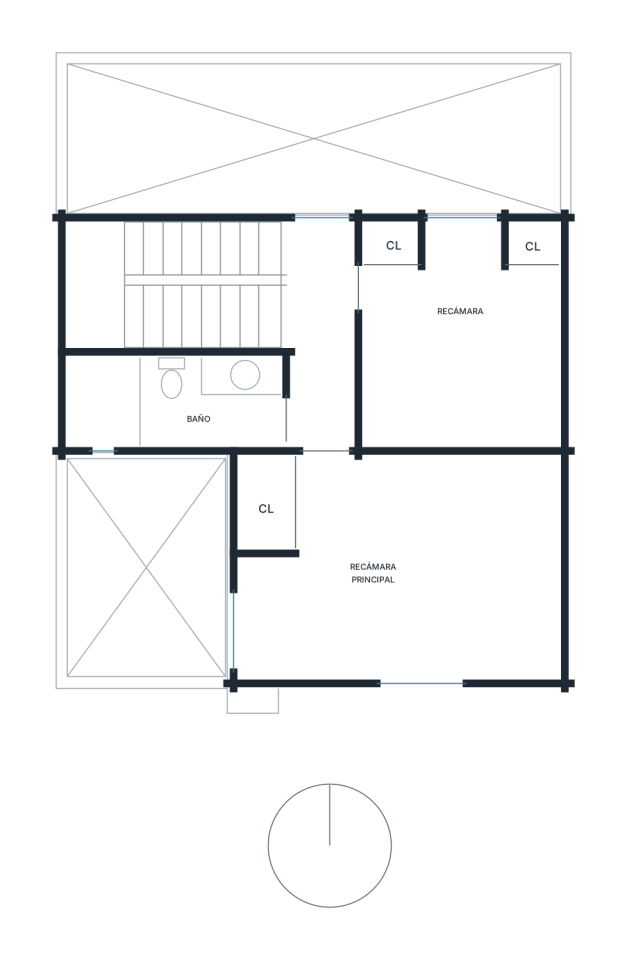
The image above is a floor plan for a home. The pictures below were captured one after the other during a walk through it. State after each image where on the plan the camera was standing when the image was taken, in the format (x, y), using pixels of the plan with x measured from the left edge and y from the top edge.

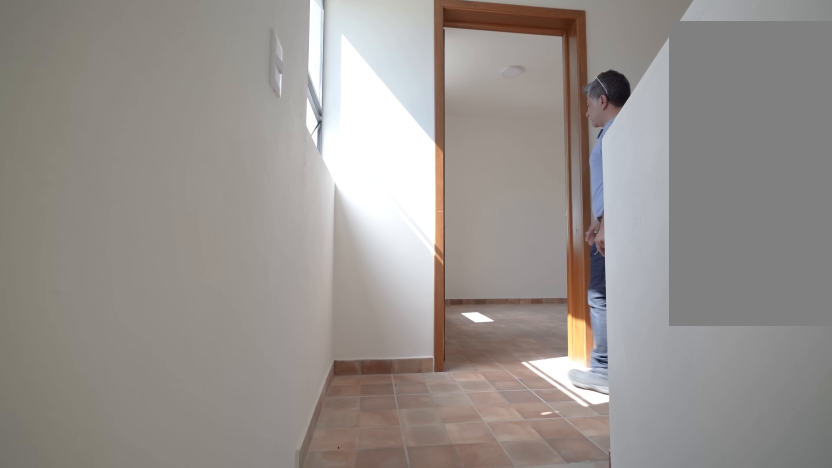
(199, 246)
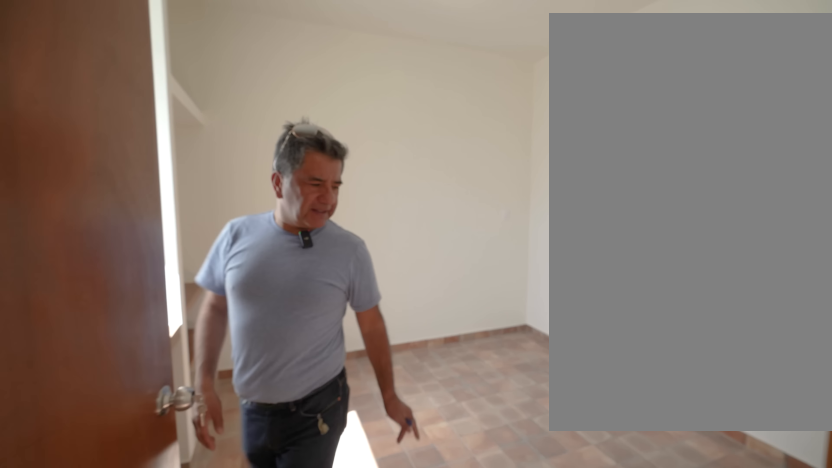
(278, 245)
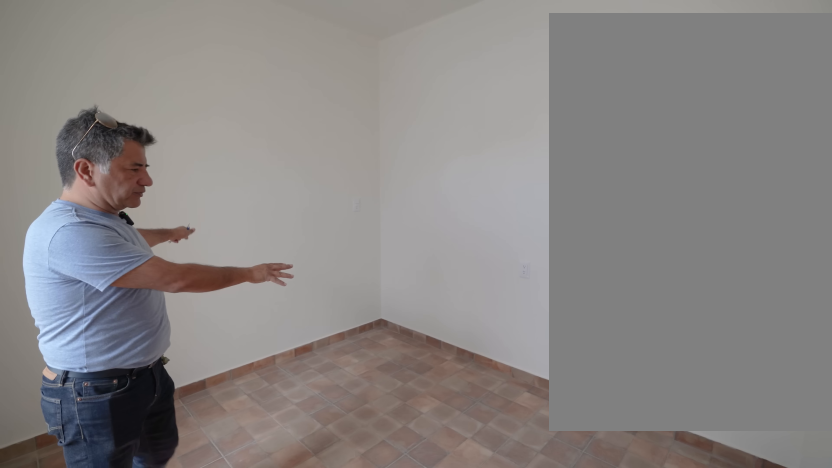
(388, 296)
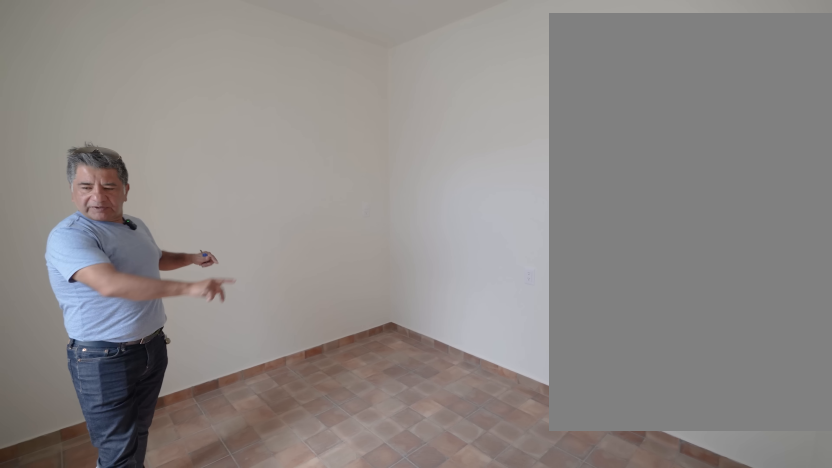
(388, 296)
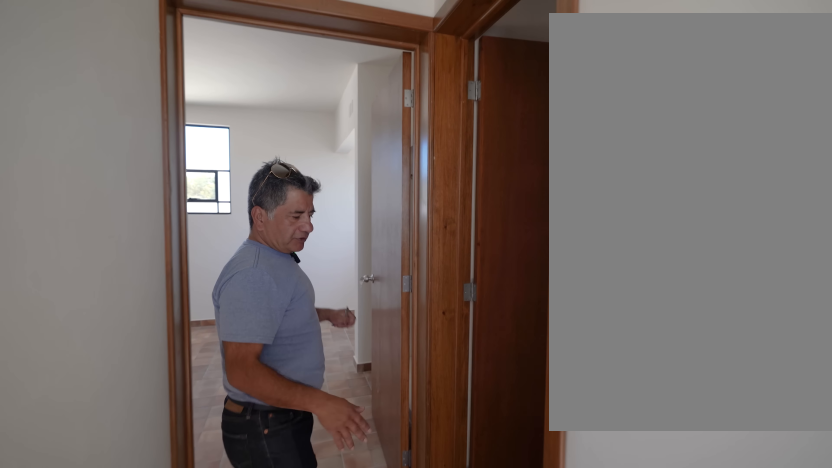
(376, 293)
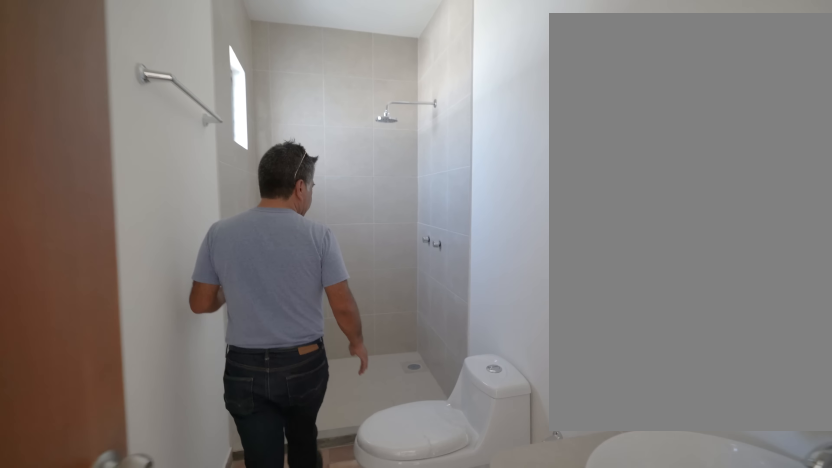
(320, 424)
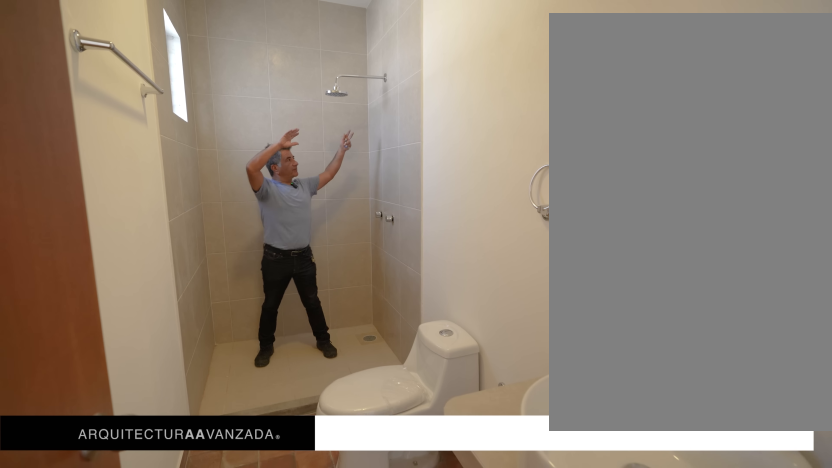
(253, 420)
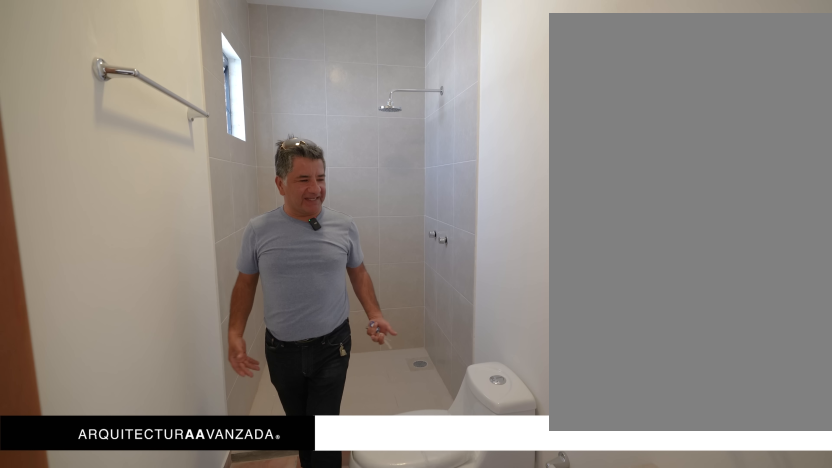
(249, 416)
